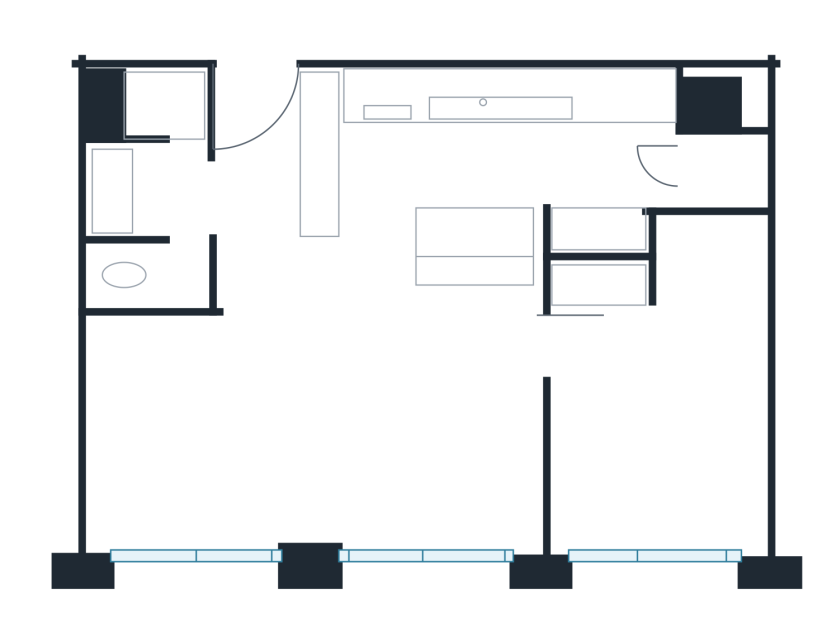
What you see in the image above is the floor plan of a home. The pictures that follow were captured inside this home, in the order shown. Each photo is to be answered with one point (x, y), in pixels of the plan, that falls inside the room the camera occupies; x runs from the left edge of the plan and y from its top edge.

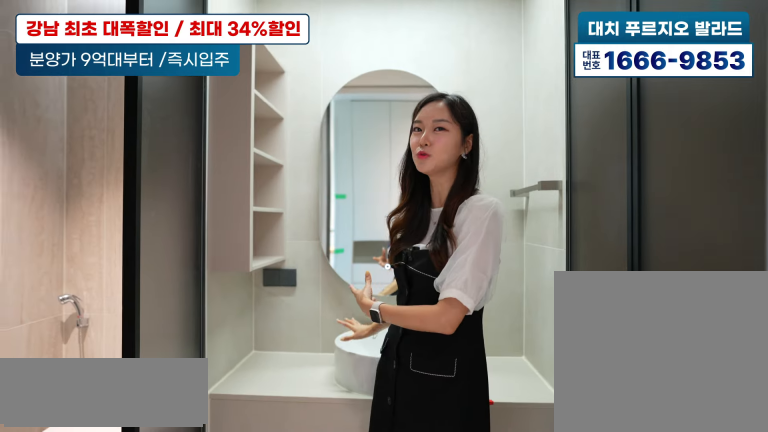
(165, 174)
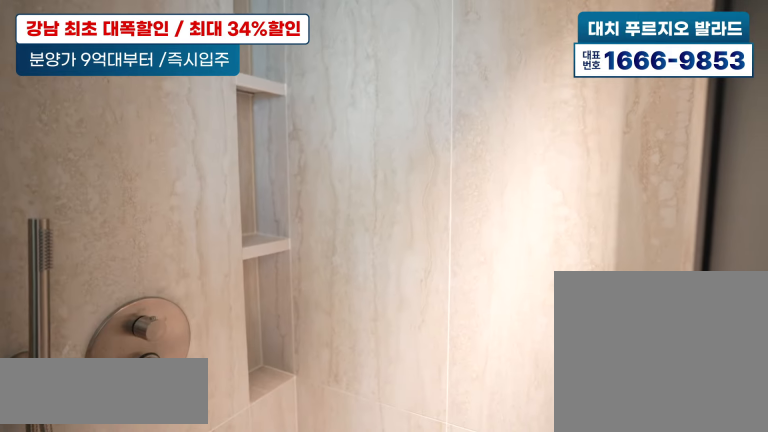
(165, 174)
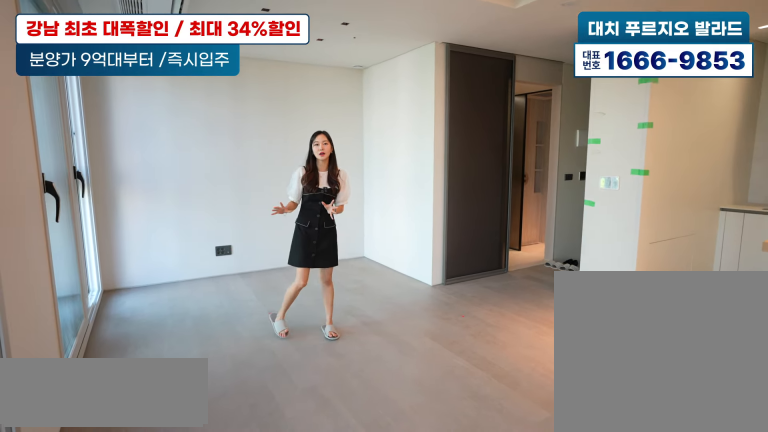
(282, 400)
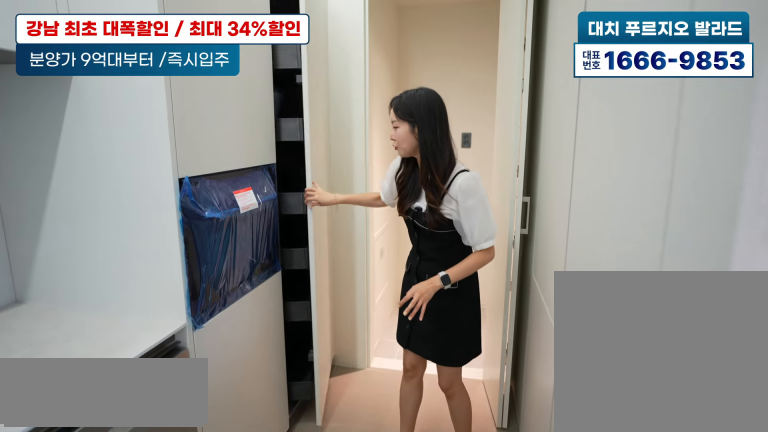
(528, 152)
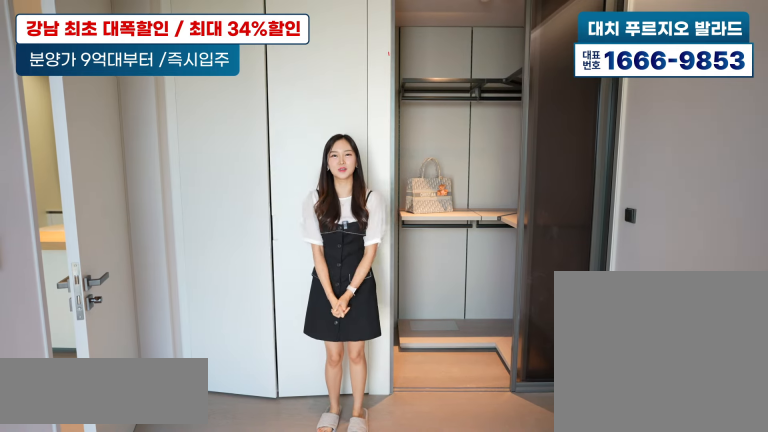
(650, 419)
